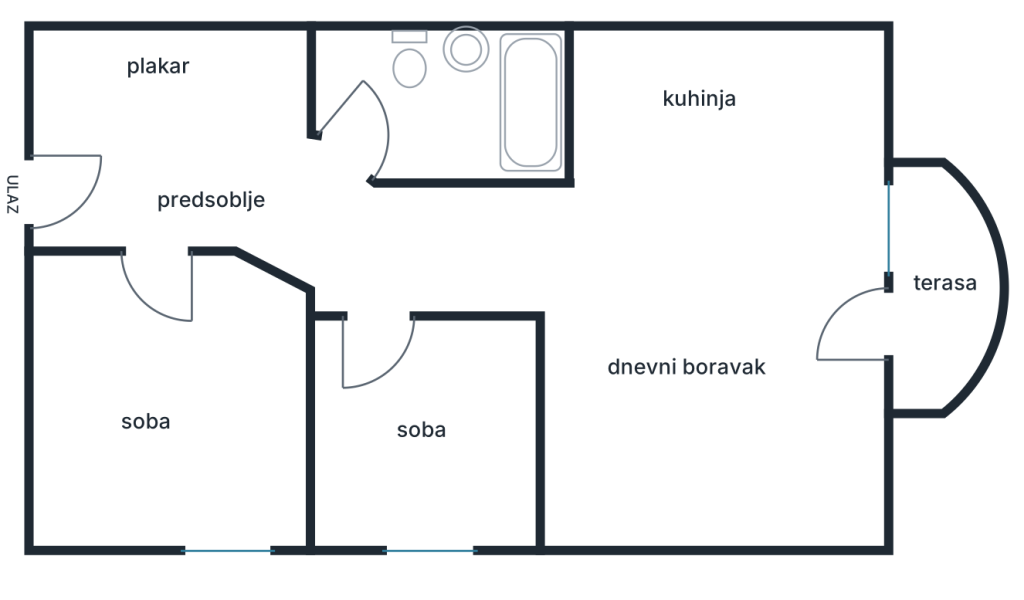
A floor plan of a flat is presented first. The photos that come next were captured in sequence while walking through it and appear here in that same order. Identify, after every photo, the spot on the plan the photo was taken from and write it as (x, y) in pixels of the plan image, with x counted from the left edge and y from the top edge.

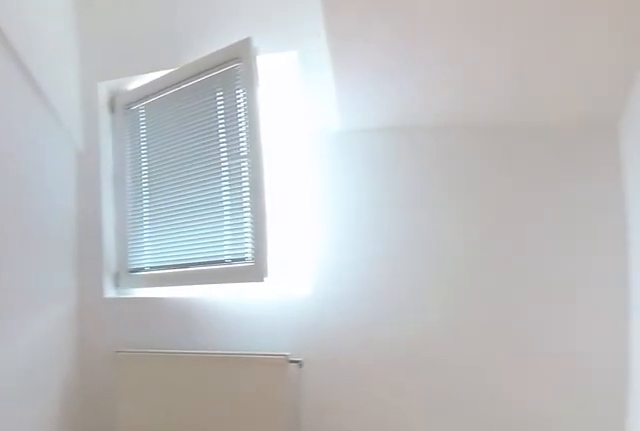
(160, 306)
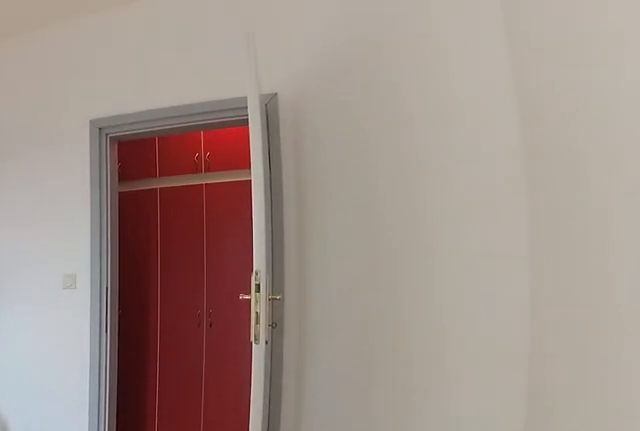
(216, 497)
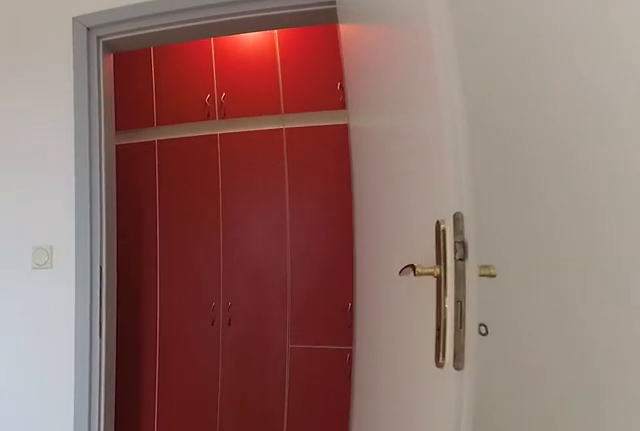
(181, 422)
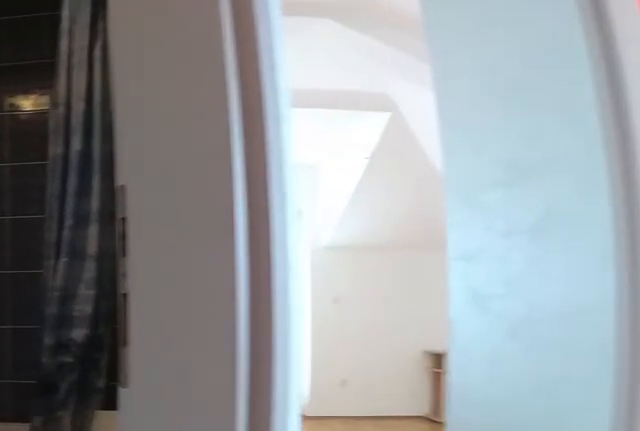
(303, 179)
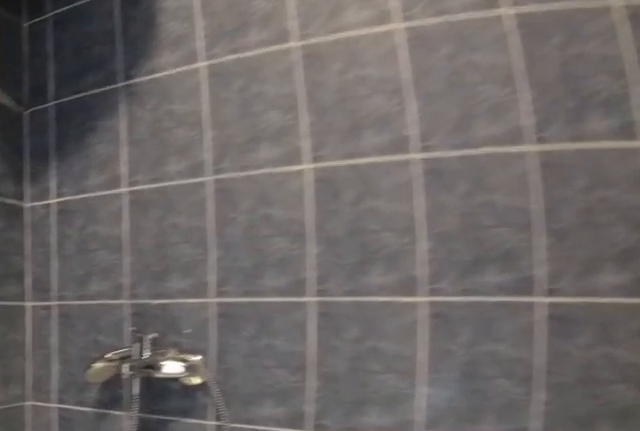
(419, 131)
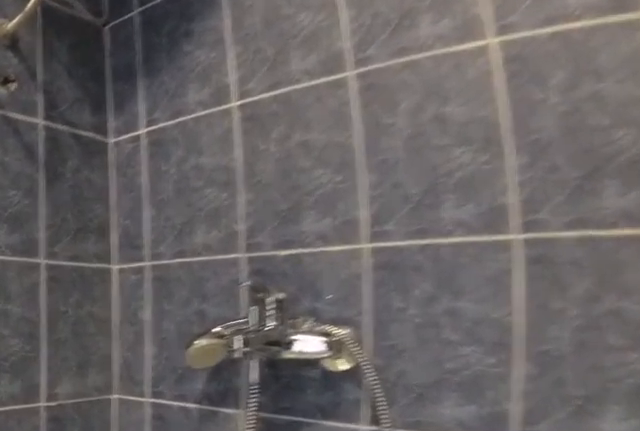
(465, 135)
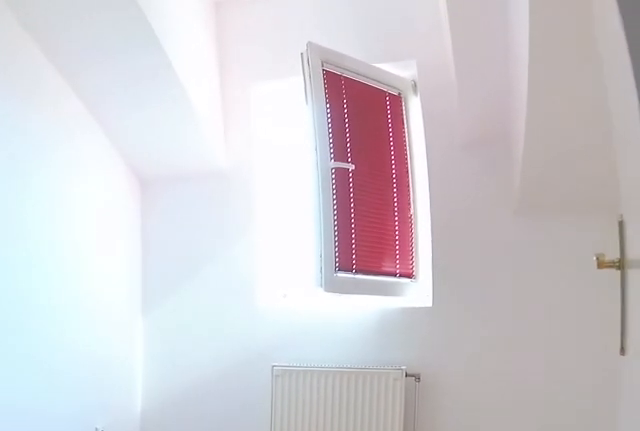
(367, 255)
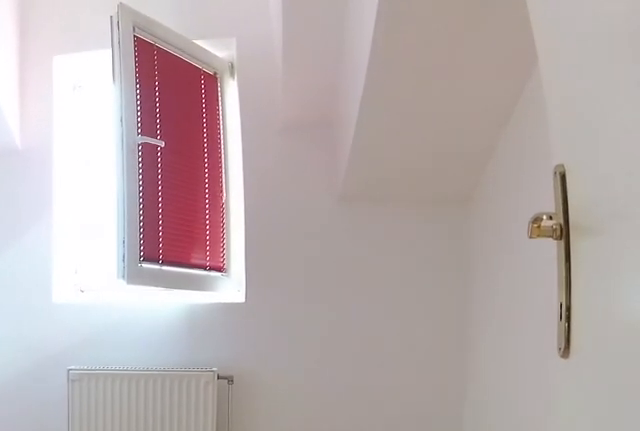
(372, 307)
